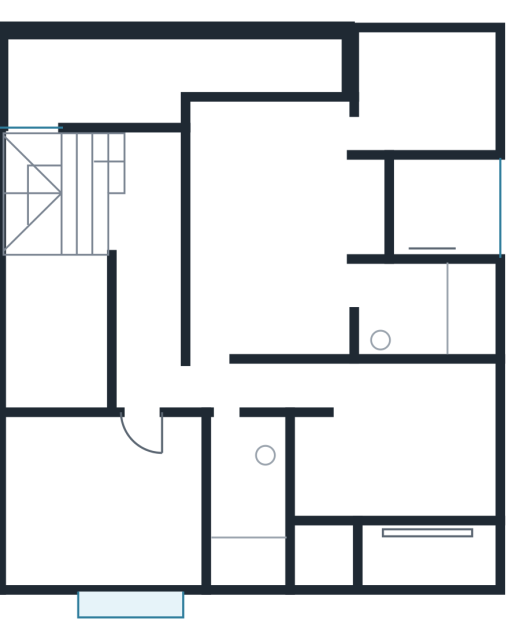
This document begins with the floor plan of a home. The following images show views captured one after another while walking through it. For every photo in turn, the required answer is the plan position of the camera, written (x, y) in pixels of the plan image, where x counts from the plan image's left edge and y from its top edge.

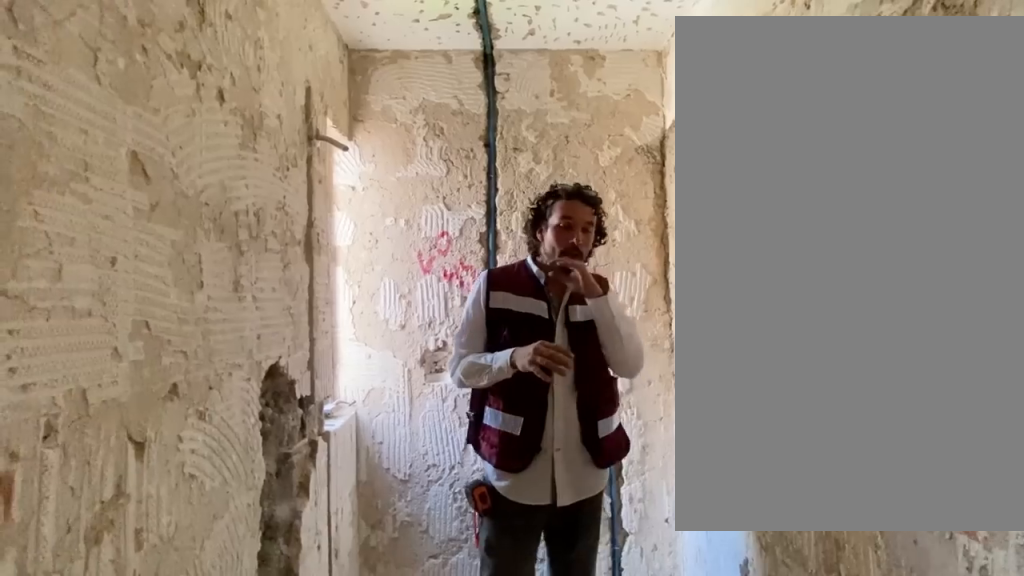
(230, 423)
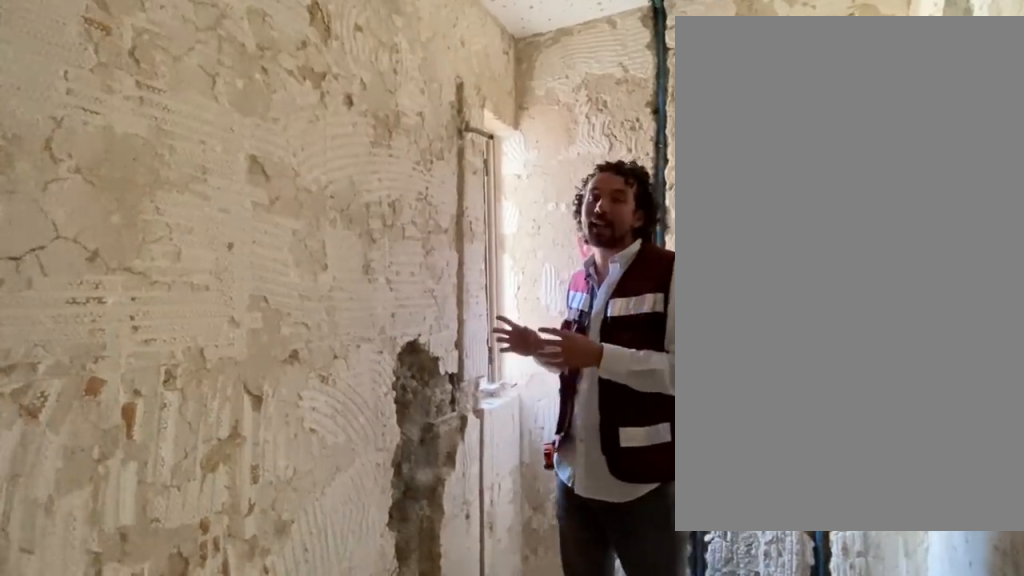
(232, 423)
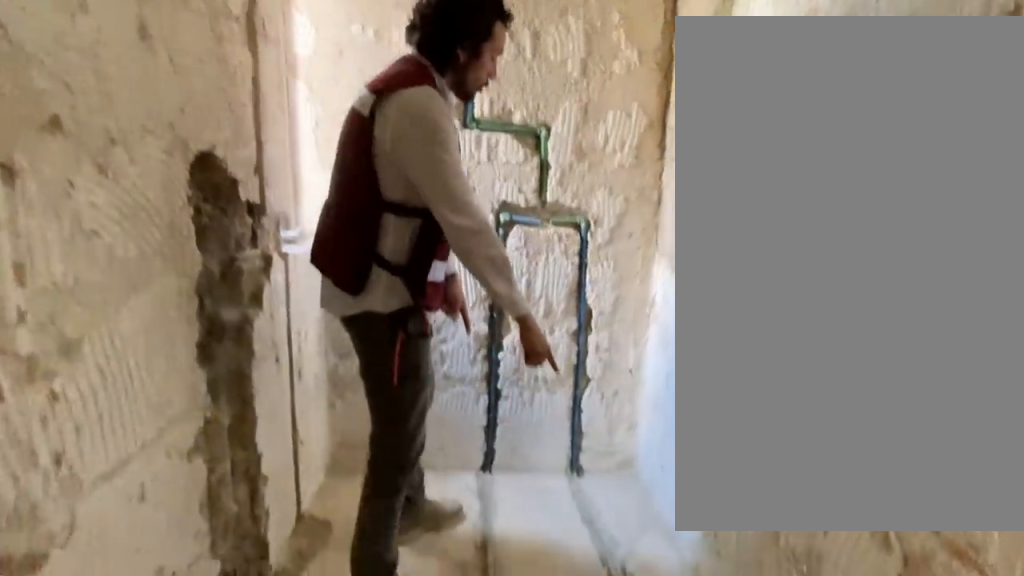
(230, 433)
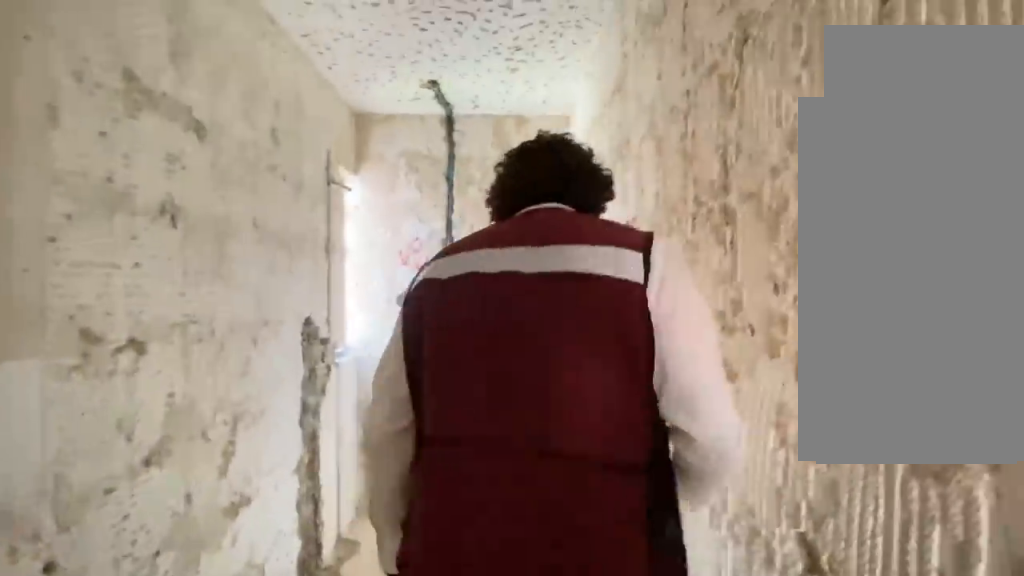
(235, 438)
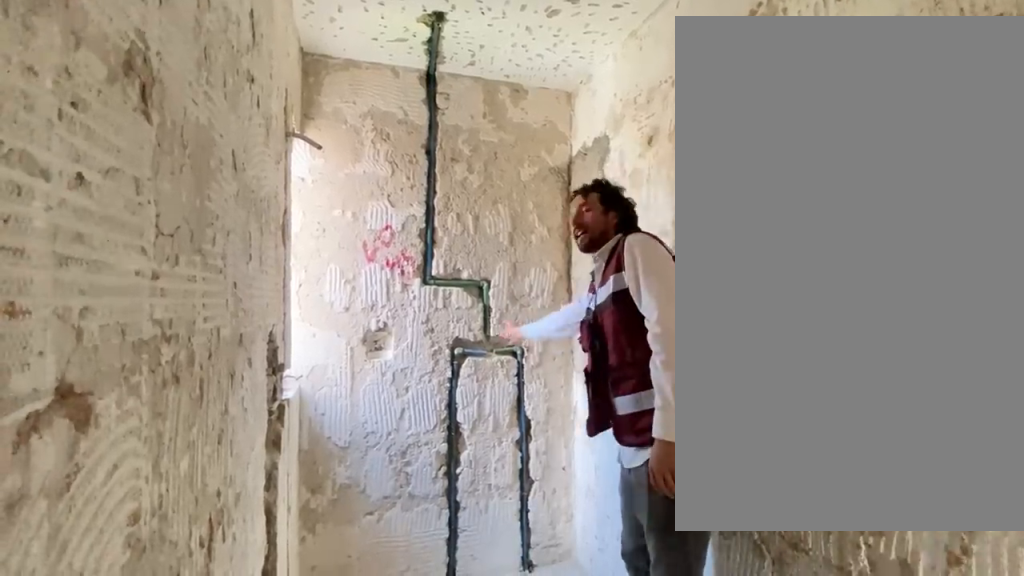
(235, 438)
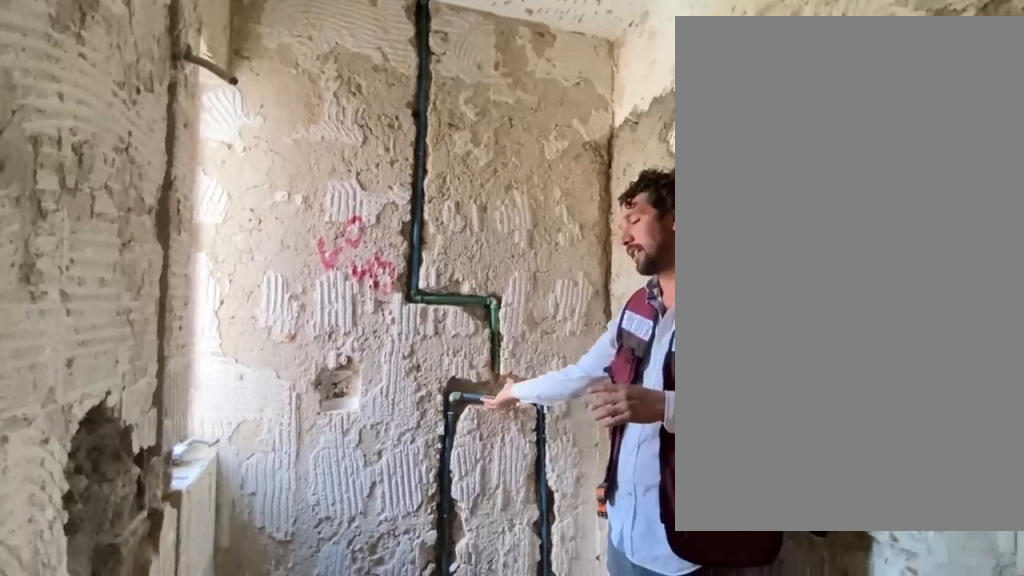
(246, 500)
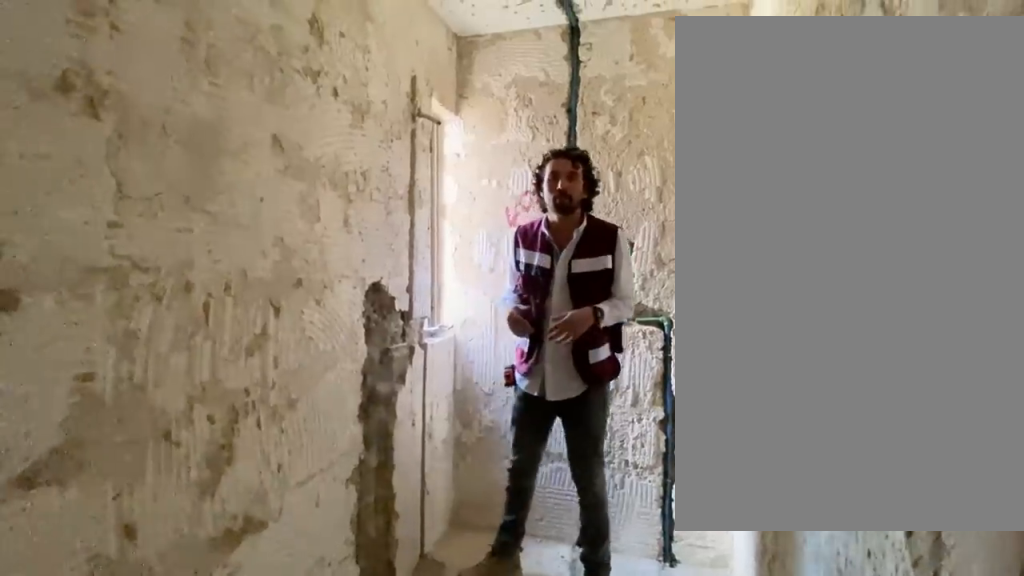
(226, 493)
